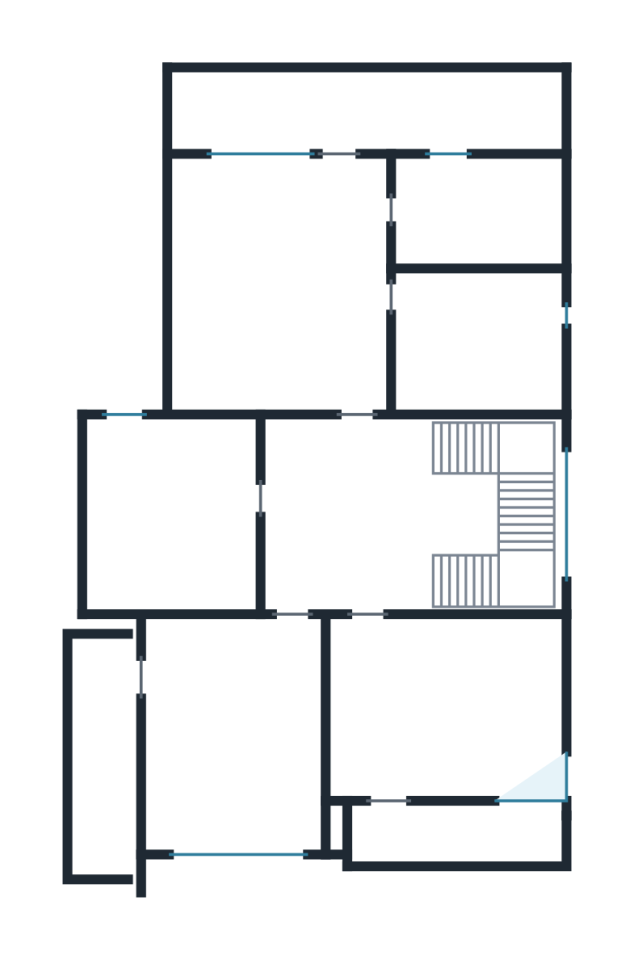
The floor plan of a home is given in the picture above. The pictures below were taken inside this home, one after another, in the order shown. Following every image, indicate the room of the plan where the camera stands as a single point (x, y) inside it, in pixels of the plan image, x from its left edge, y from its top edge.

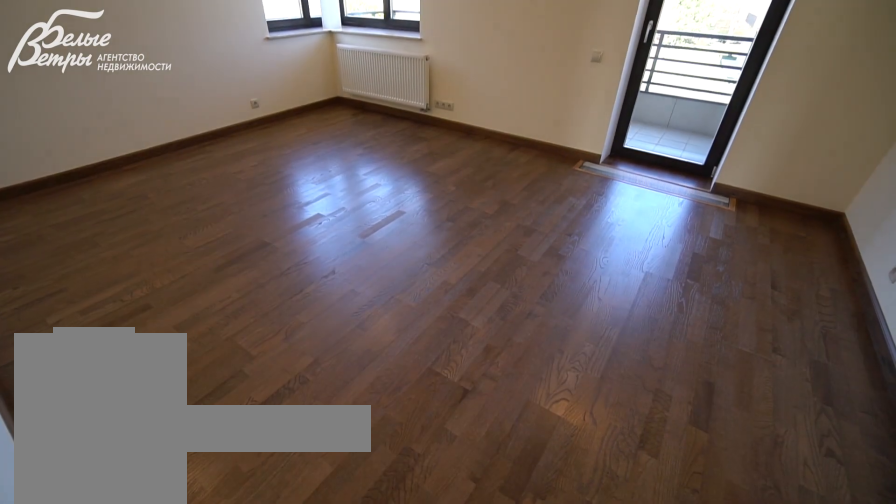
(445, 709)
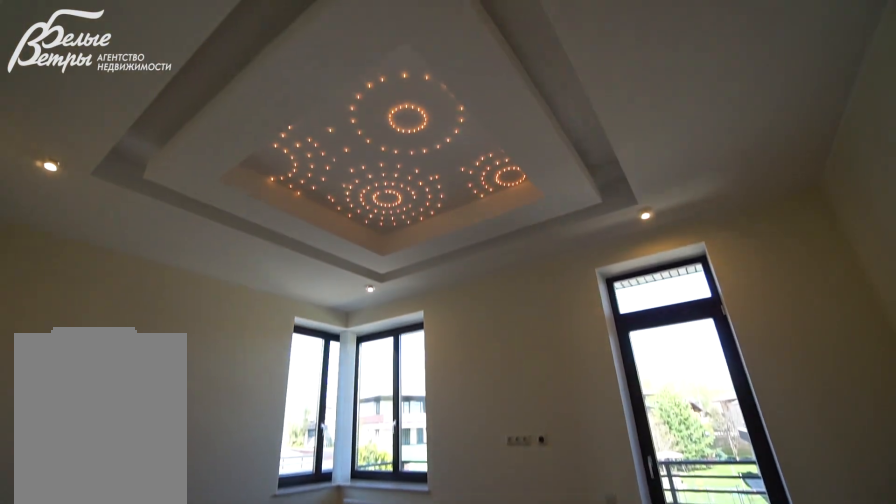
(445, 709)
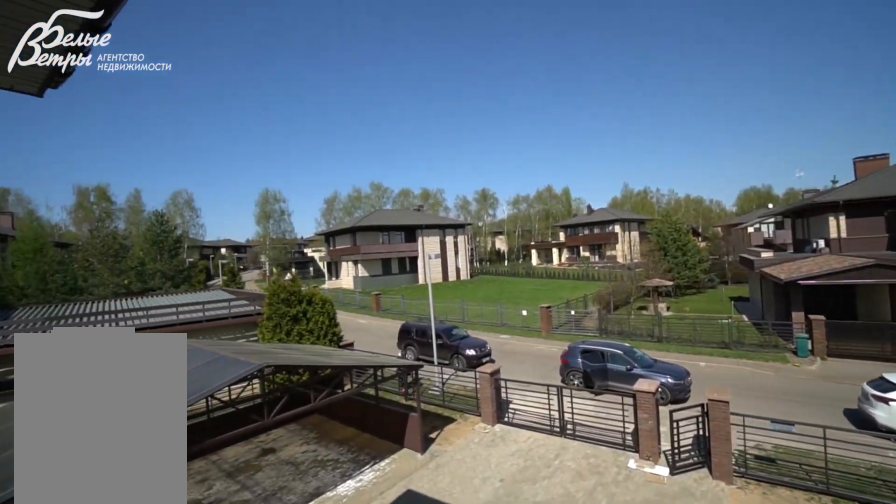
(451, 837)
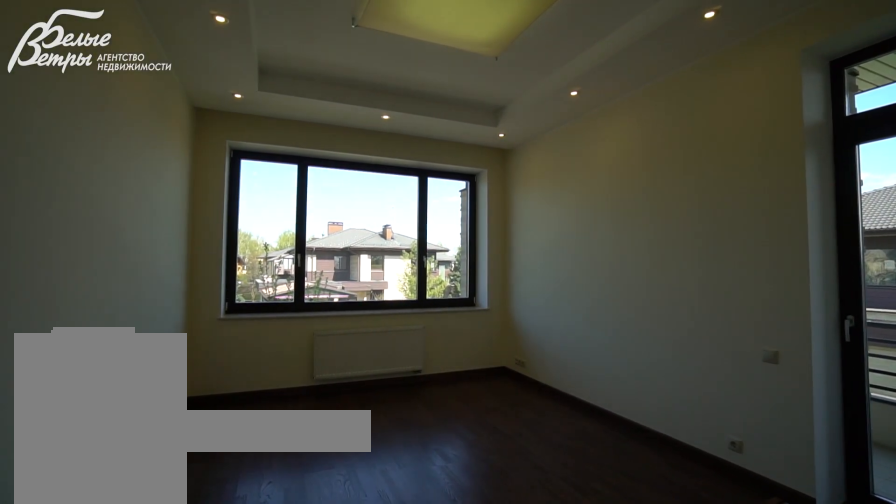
(232, 733)
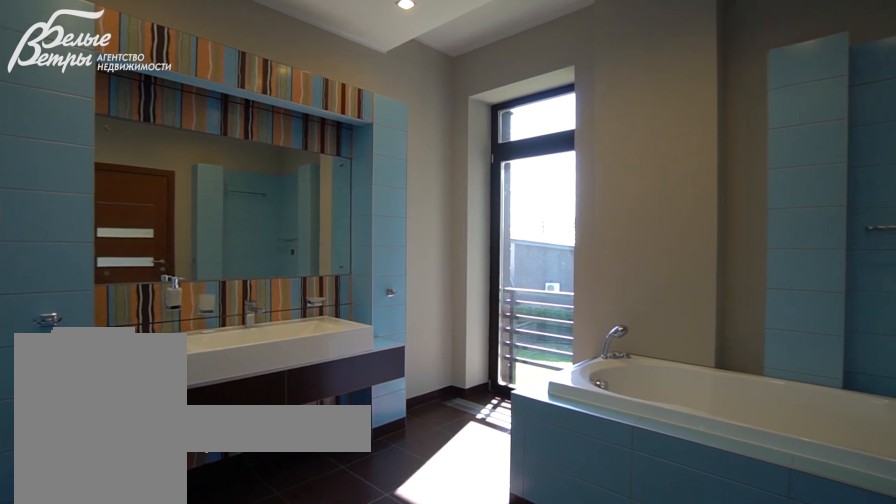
(170, 516)
